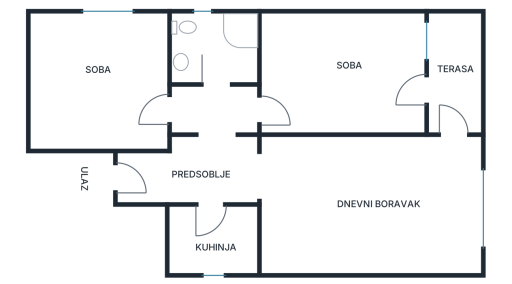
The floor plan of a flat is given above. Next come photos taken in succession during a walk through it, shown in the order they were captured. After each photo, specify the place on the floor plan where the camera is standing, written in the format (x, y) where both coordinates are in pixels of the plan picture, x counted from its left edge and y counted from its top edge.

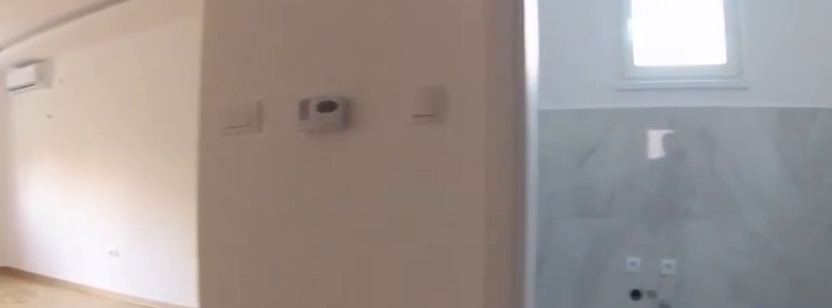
(210, 171)
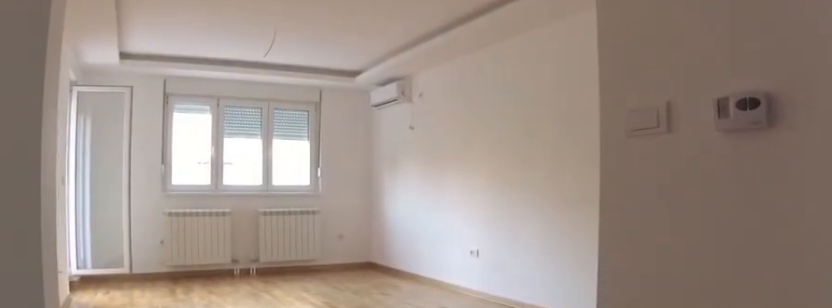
(210, 171)
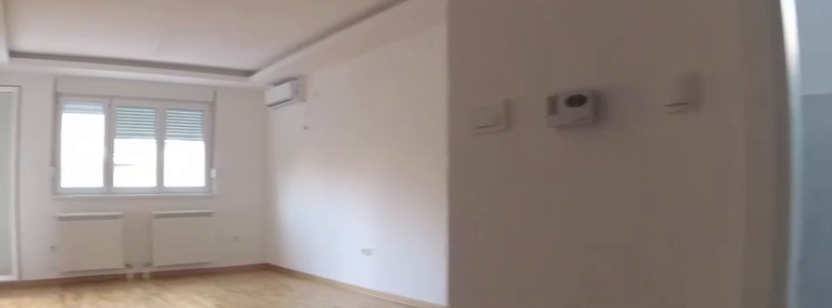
(210, 171)
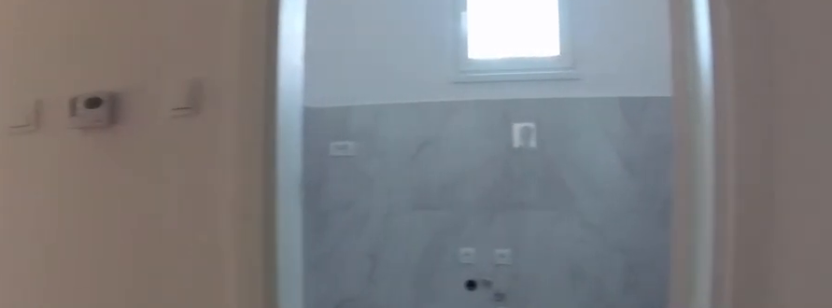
(209, 172)
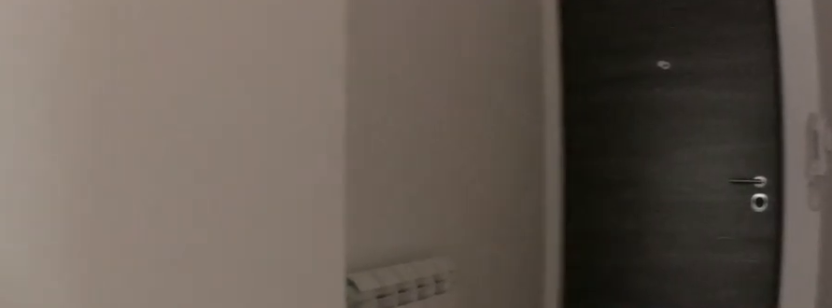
(207, 173)
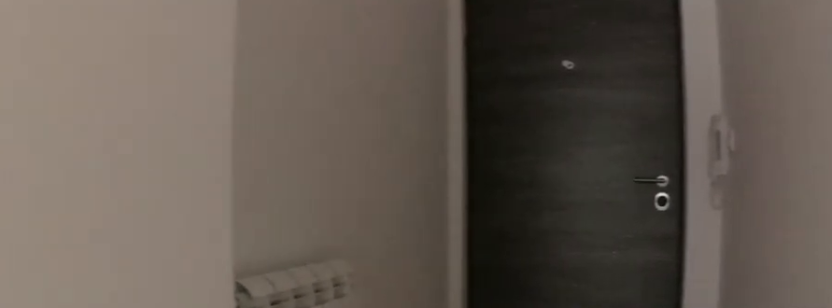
(207, 172)
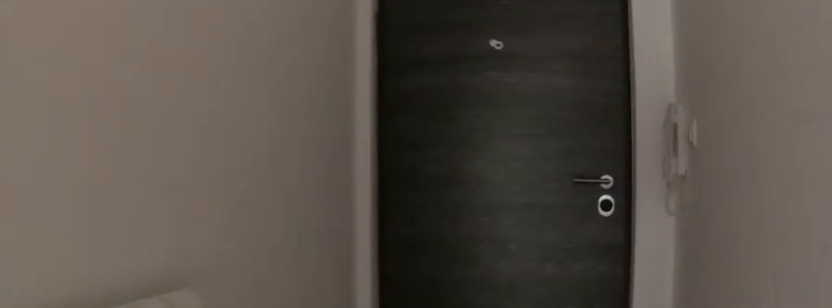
(190, 172)
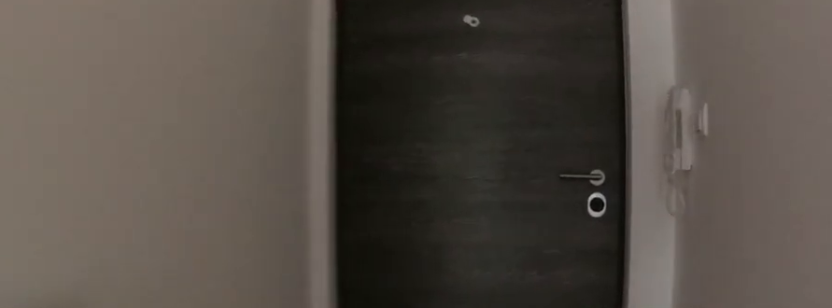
(175, 172)
